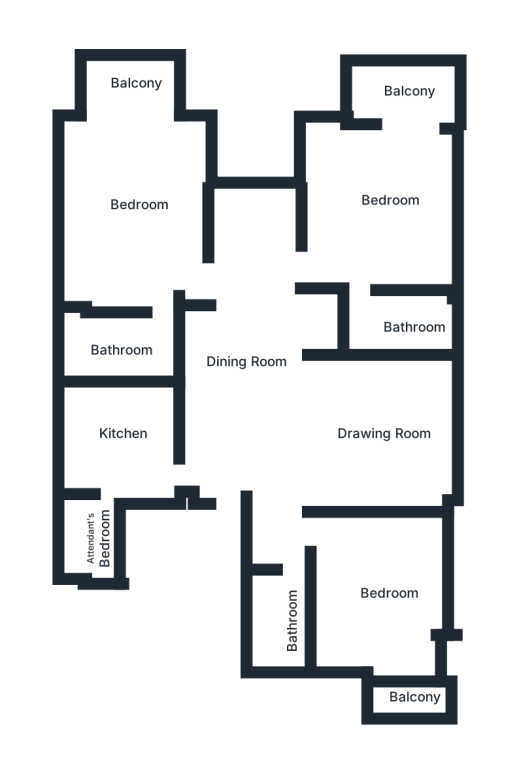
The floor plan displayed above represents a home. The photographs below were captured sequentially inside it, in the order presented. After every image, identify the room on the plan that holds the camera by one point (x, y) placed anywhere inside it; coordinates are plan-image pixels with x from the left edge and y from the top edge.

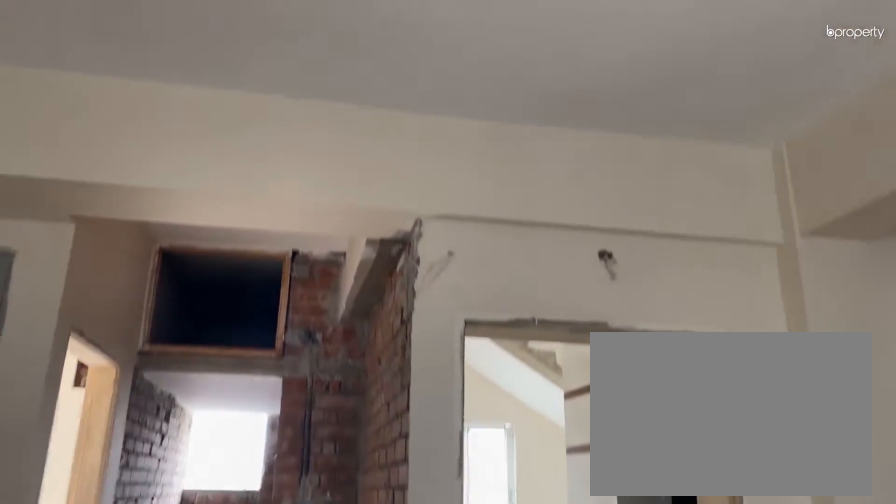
(261, 385)
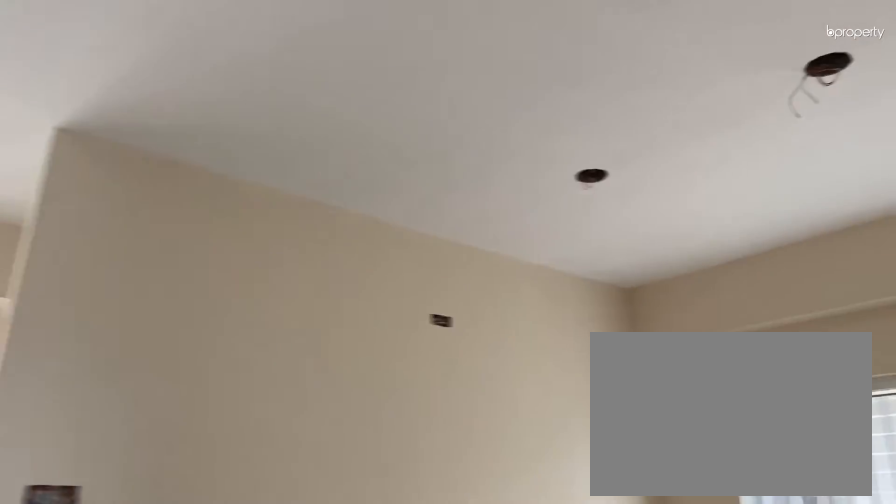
(369, 433)
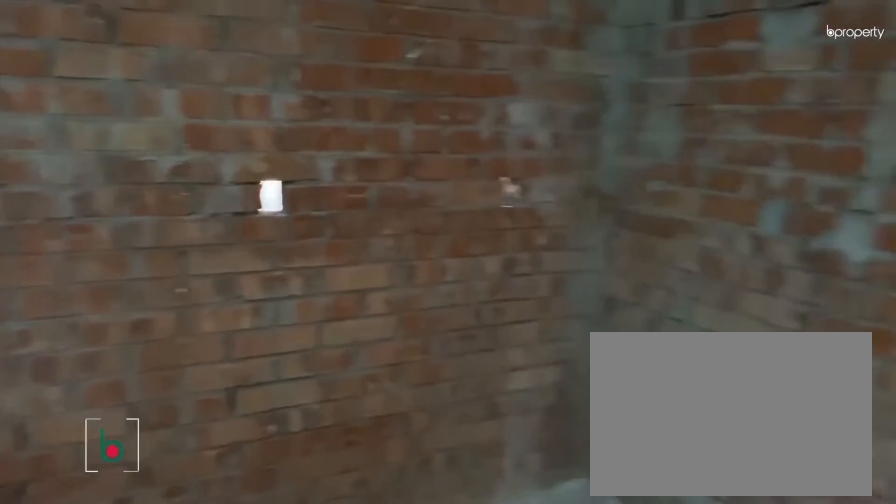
(117, 432)
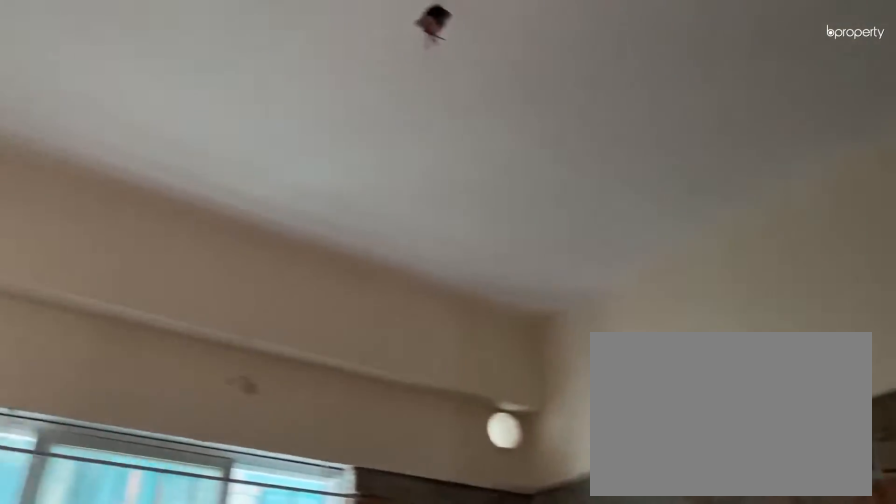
(117, 432)
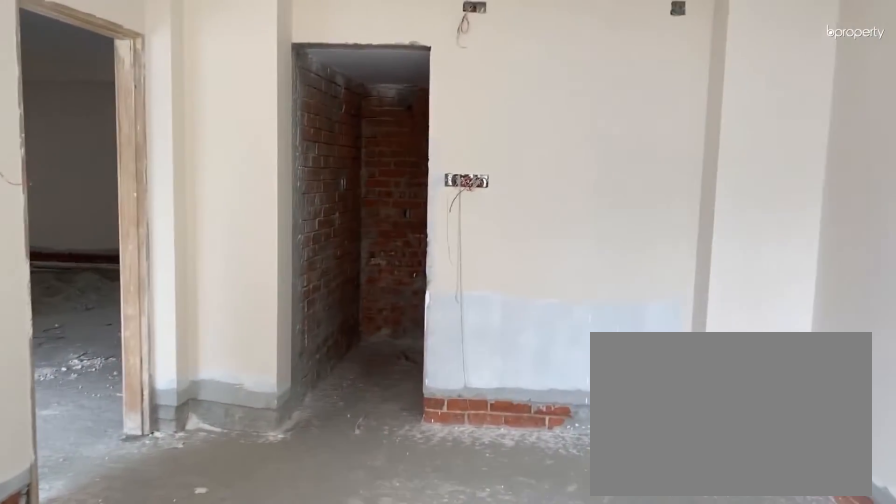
(134, 184)
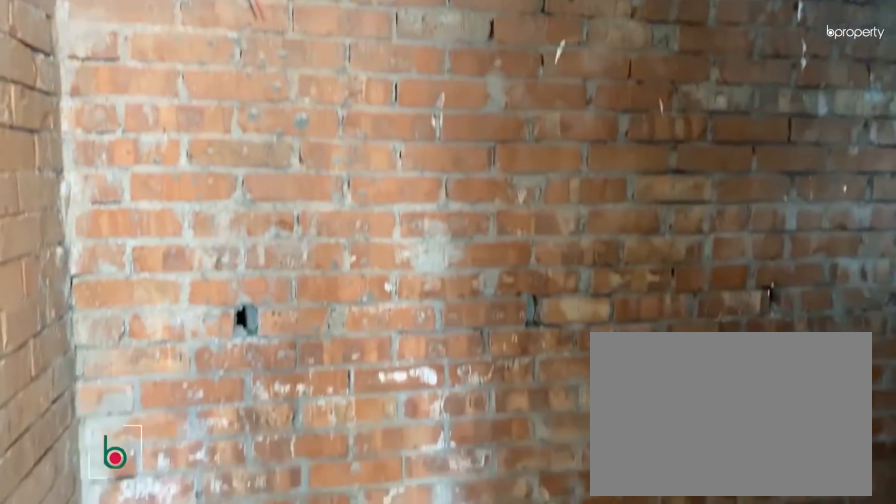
(131, 341)
